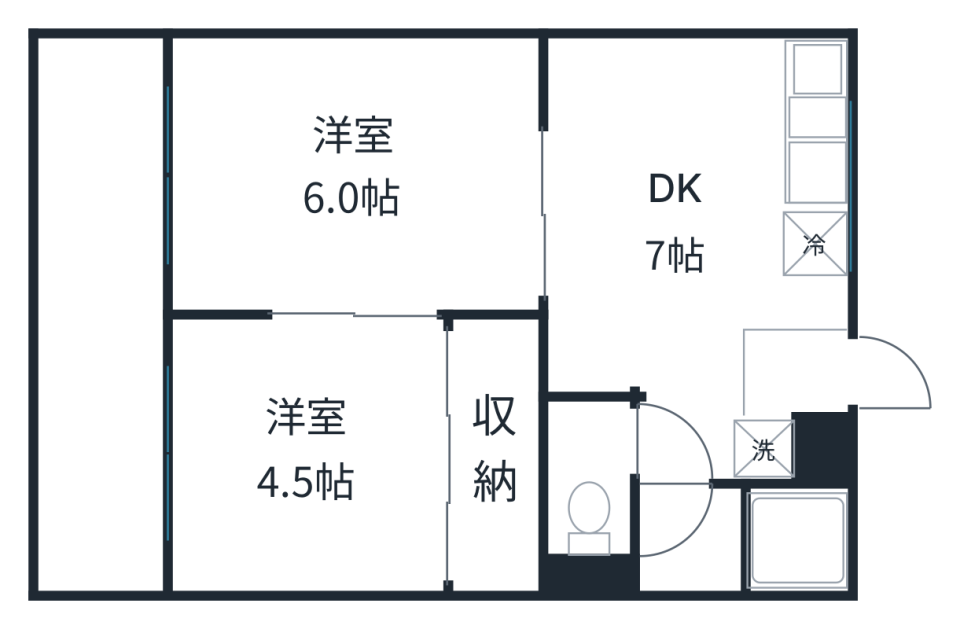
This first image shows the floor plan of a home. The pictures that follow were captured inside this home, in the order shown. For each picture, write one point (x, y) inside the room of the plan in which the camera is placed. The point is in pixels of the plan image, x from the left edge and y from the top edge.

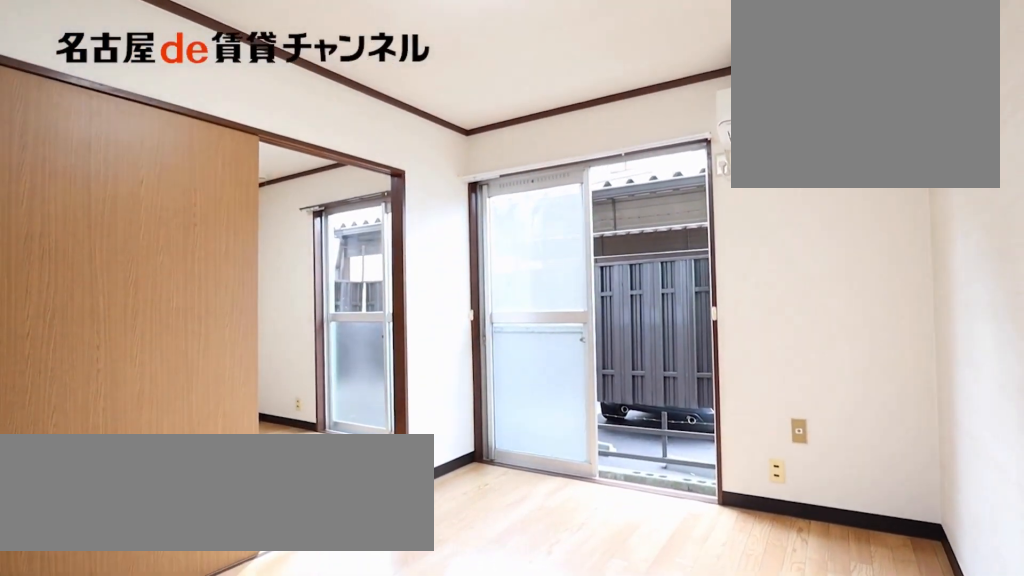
(355, 176)
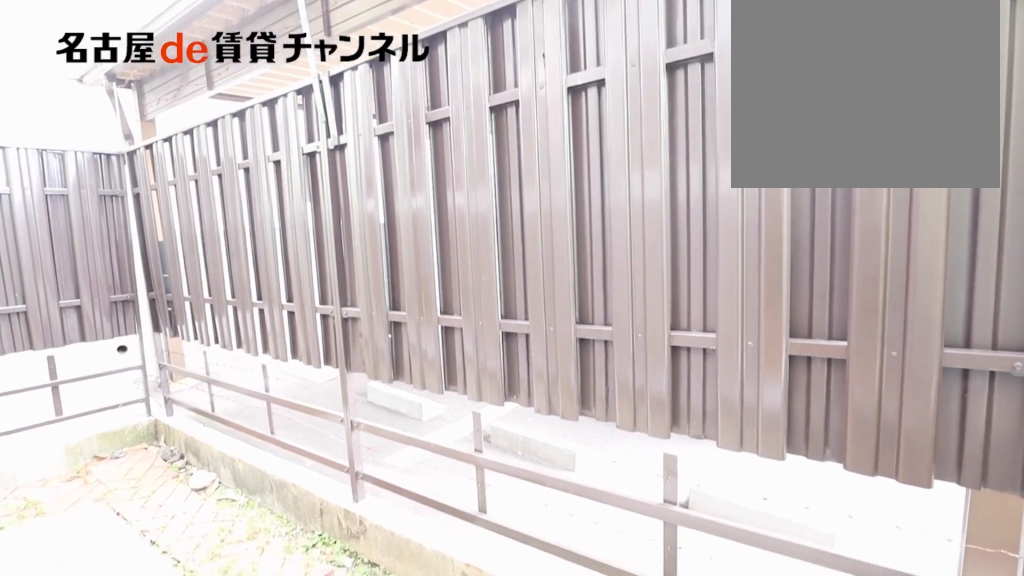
(112, 317)
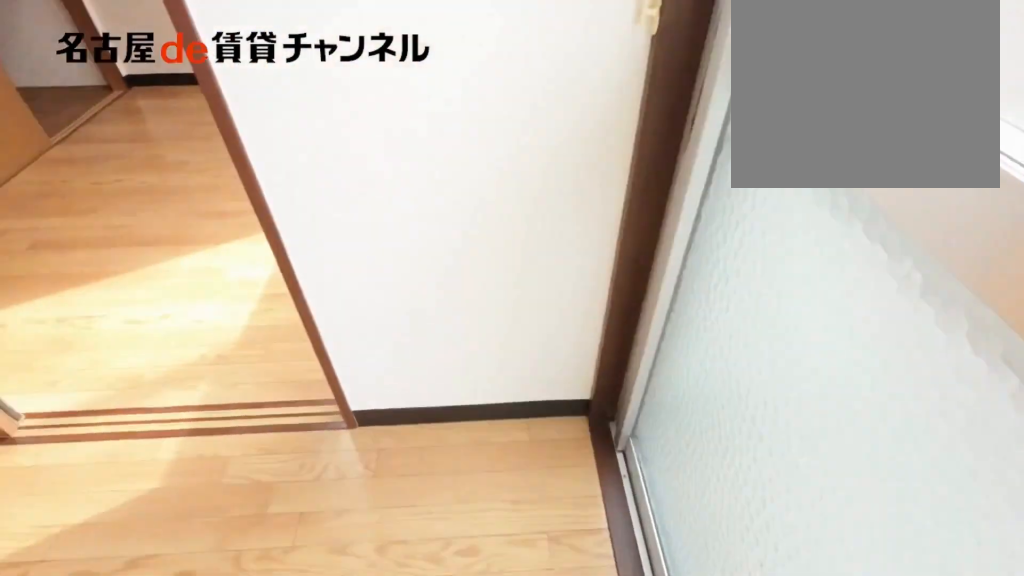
(350, 171)
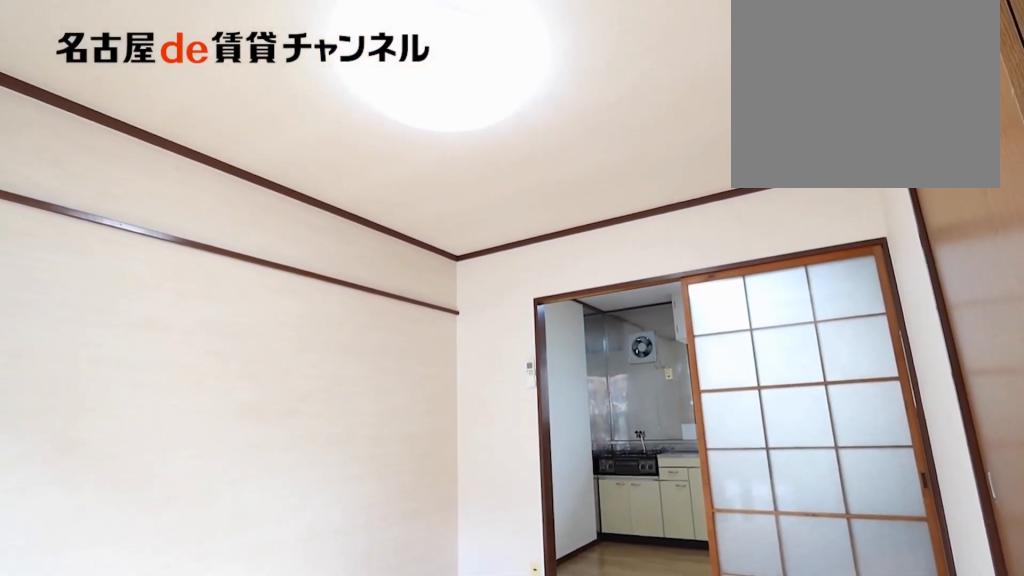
(350, 171)
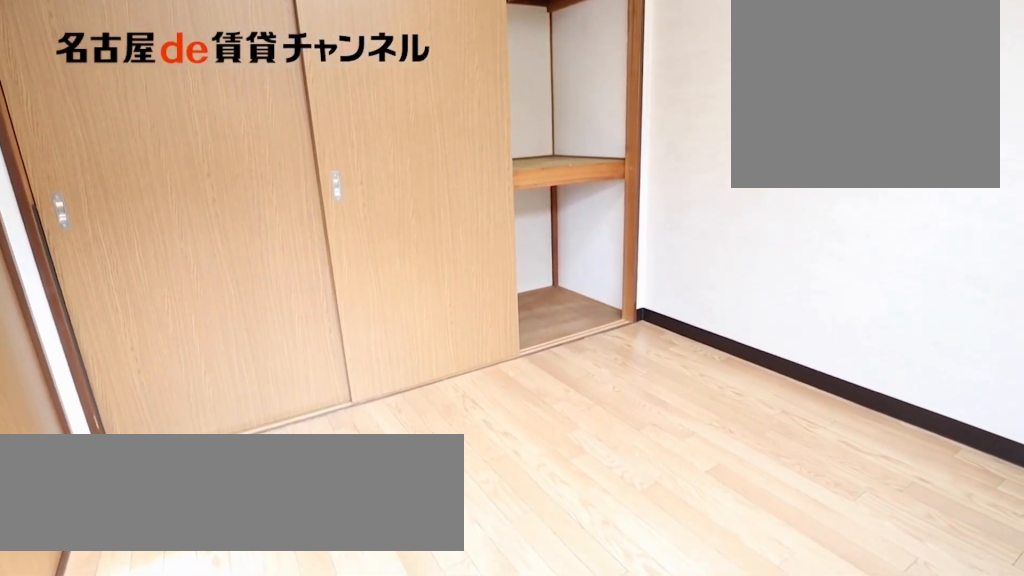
(308, 459)
